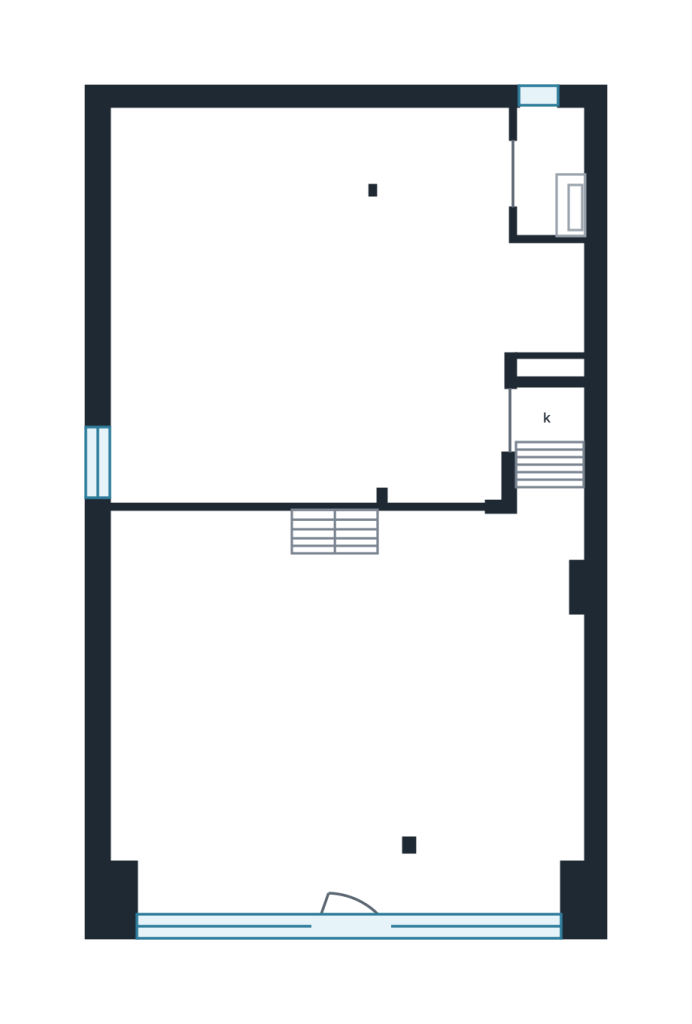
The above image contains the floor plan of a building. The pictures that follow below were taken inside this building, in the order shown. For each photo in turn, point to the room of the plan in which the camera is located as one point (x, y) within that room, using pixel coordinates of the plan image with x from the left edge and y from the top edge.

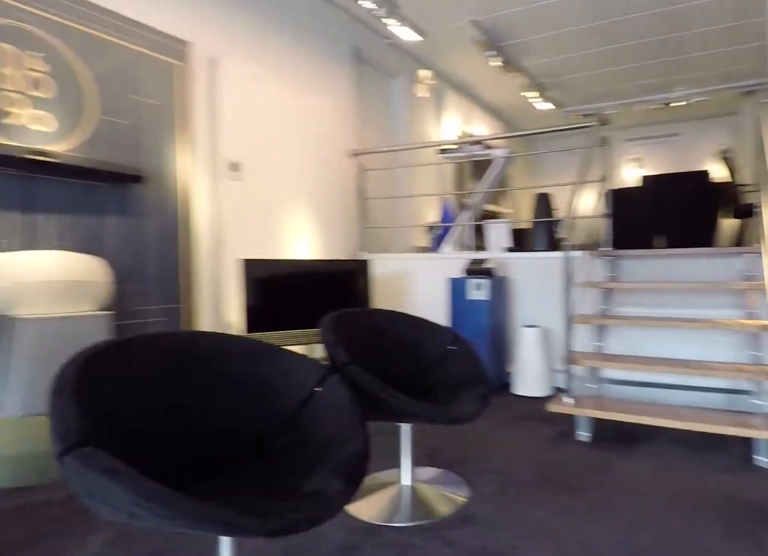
(346, 716)
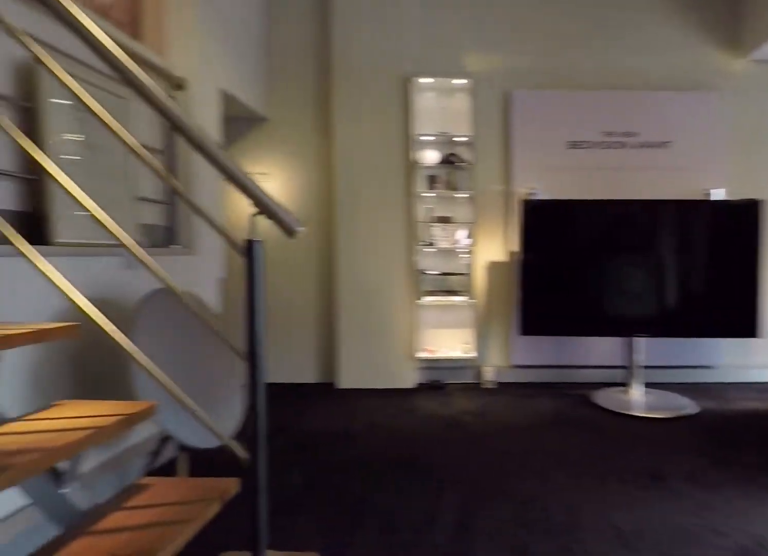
(346, 716)
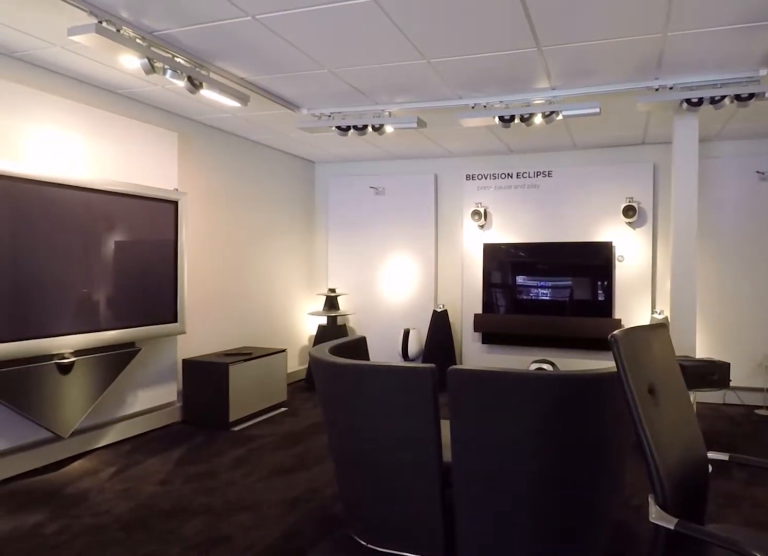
(562, 296)
